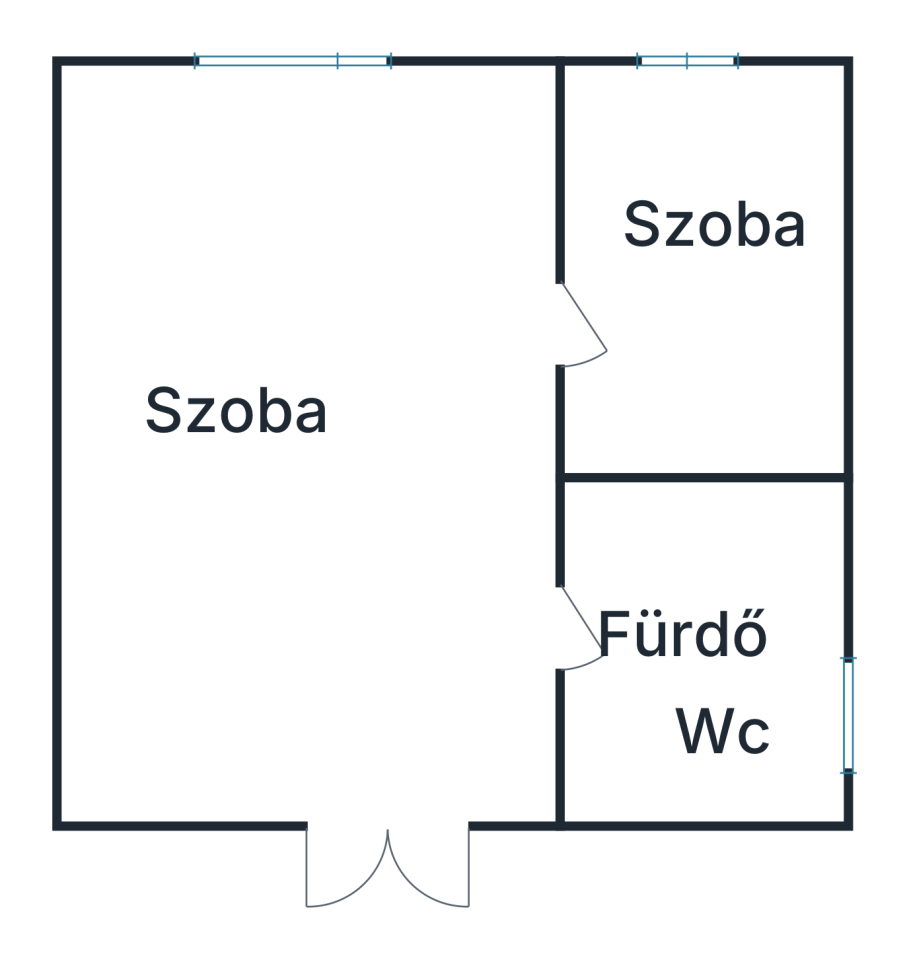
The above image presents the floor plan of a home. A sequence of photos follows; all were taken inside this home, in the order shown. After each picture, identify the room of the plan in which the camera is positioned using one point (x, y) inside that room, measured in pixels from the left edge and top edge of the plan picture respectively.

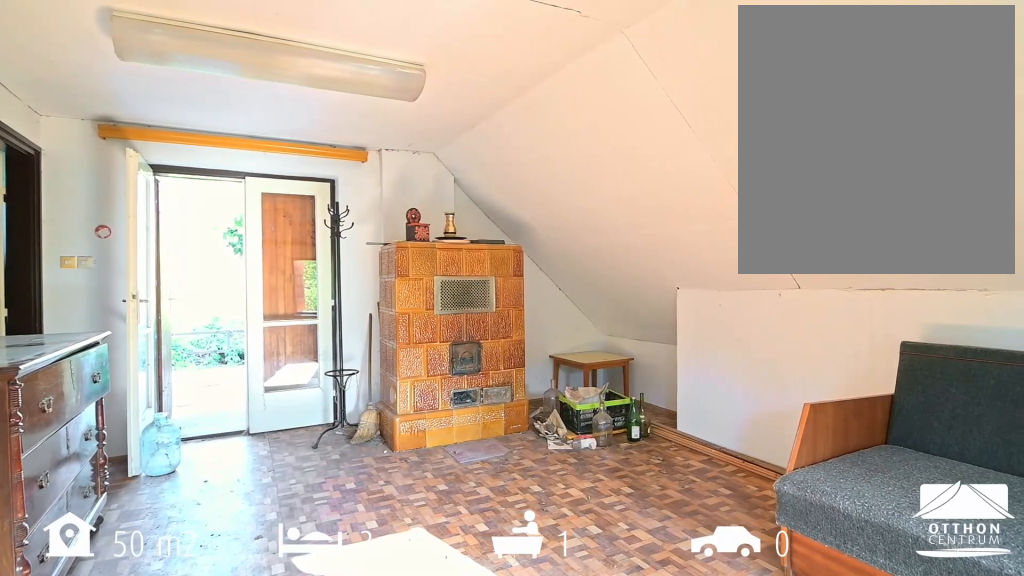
(312, 447)
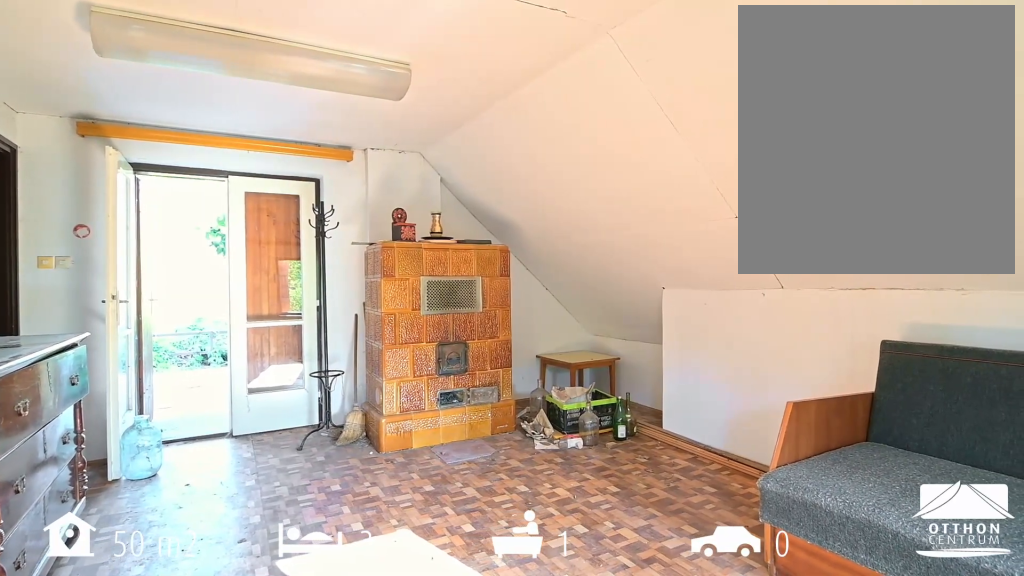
(312, 447)
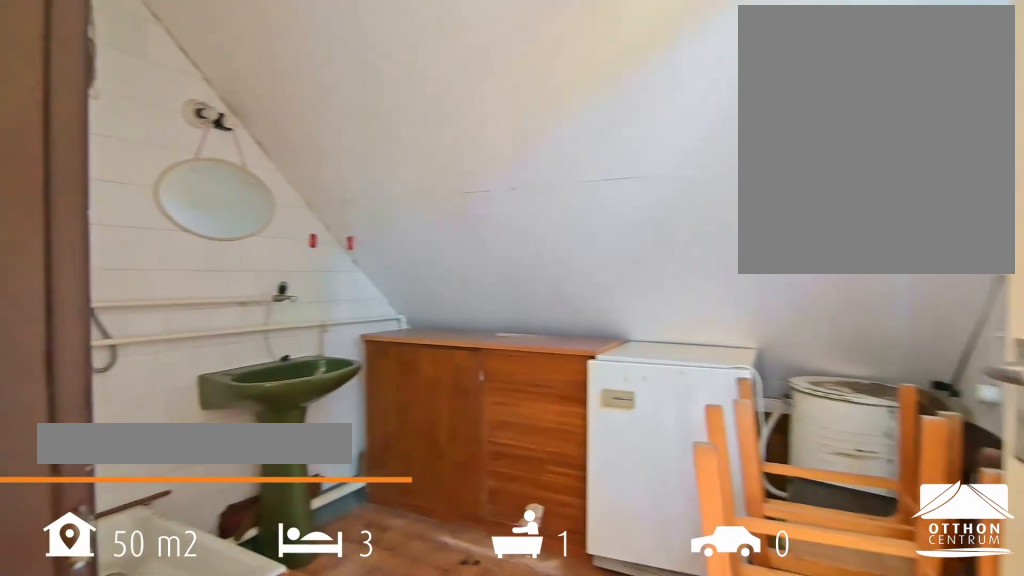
(704, 653)
